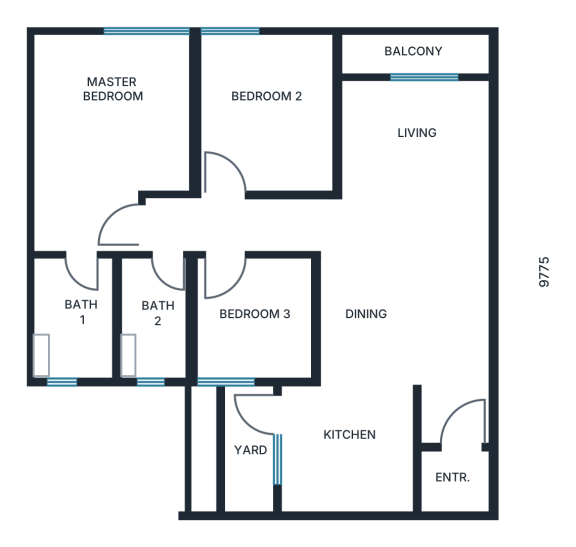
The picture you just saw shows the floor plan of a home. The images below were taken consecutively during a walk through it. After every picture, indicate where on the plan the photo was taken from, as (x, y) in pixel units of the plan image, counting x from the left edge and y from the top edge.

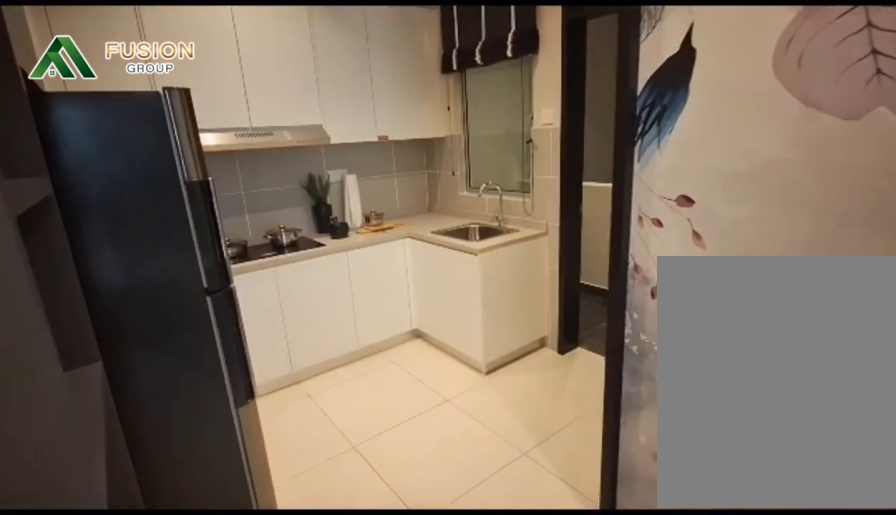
(400, 408)
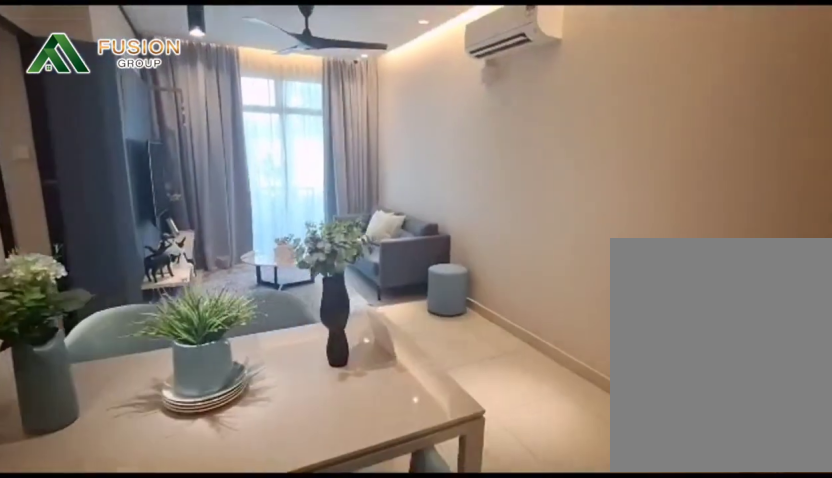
(380, 419)
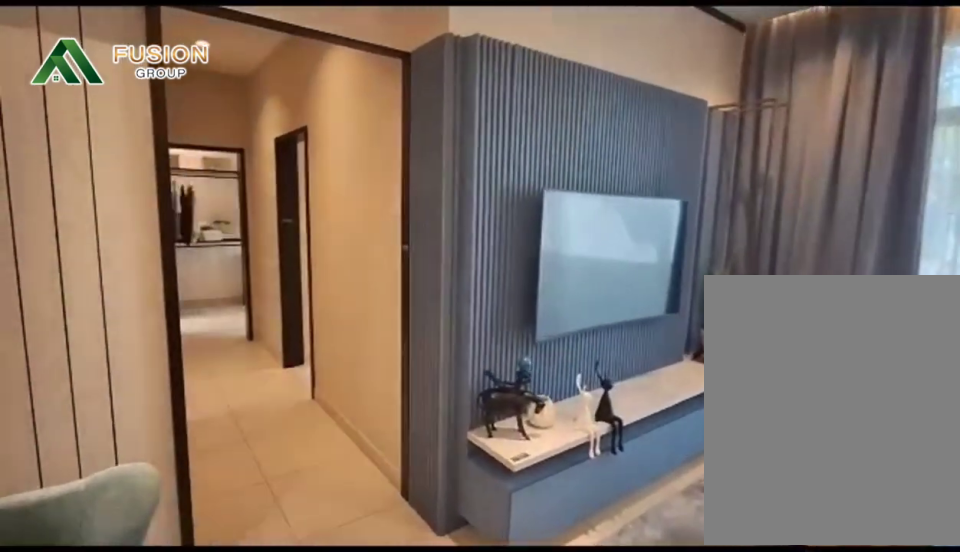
(414, 325)
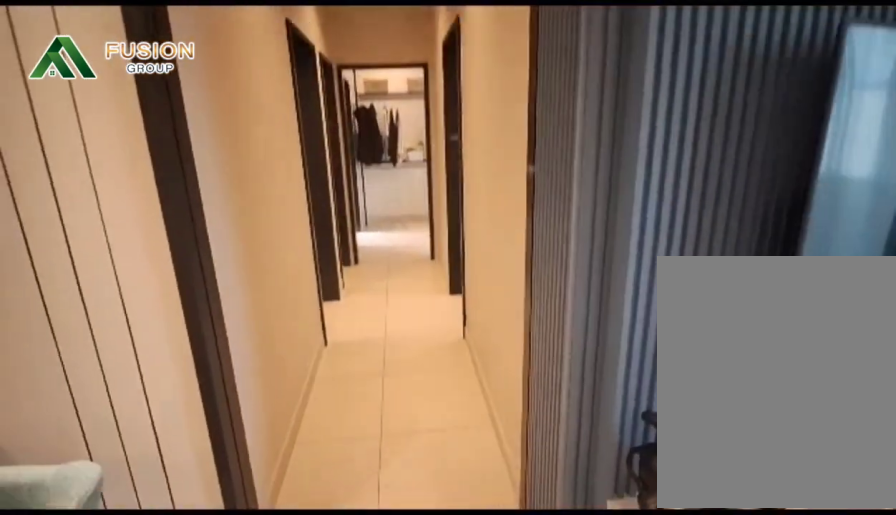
(397, 299)
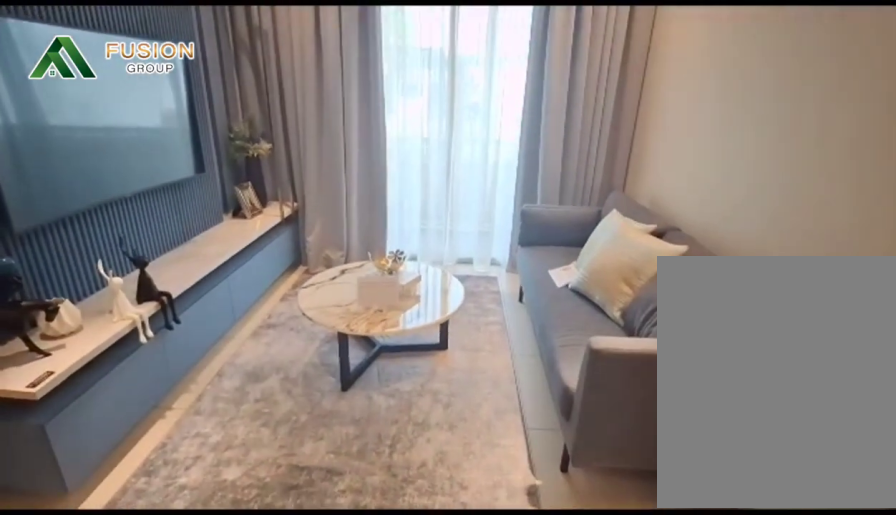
(374, 273)
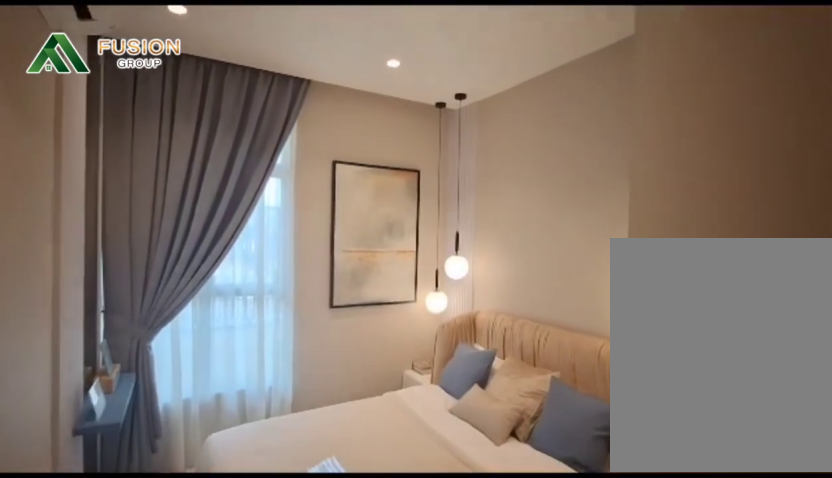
(233, 161)
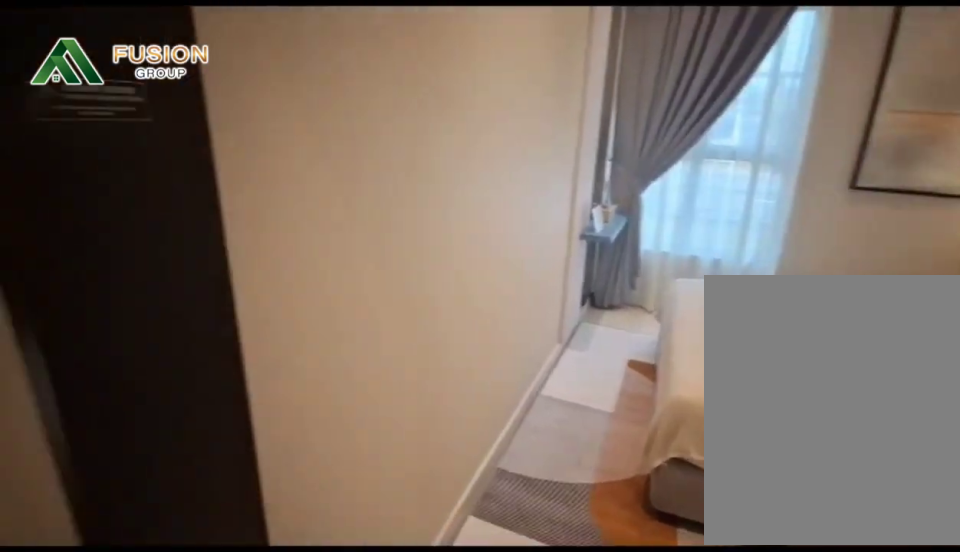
(228, 230)
